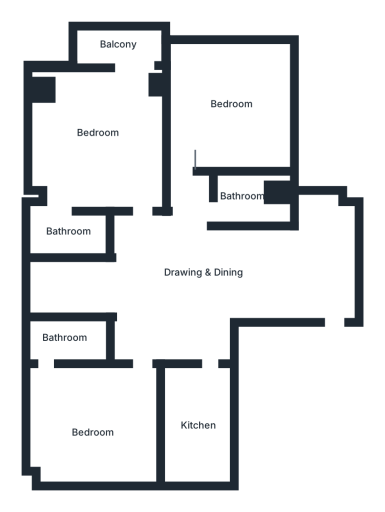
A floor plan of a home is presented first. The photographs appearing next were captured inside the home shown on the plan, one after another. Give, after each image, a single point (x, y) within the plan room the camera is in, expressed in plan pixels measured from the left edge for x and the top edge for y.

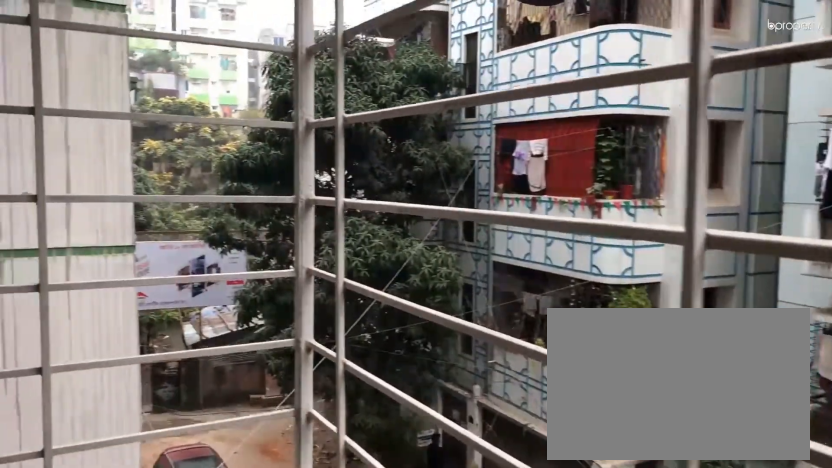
(129, 47)
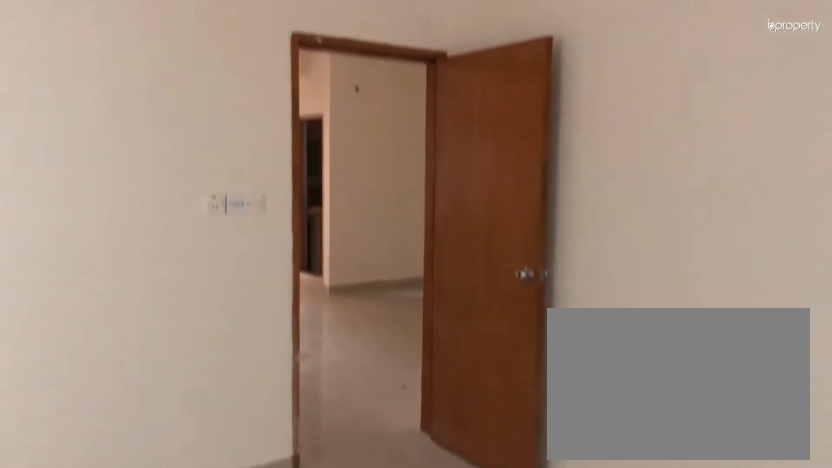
(84, 407)
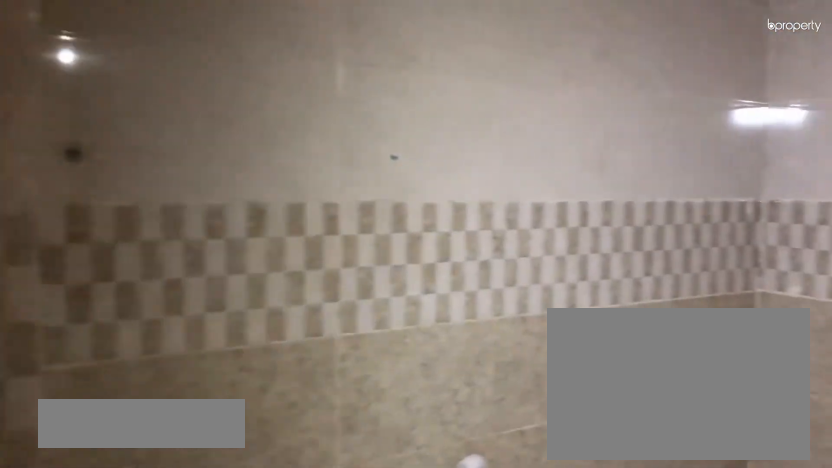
(63, 343)
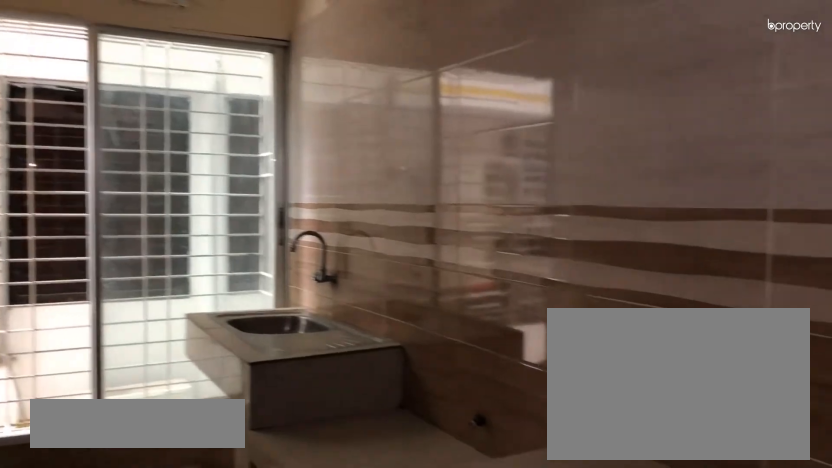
(197, 417)
